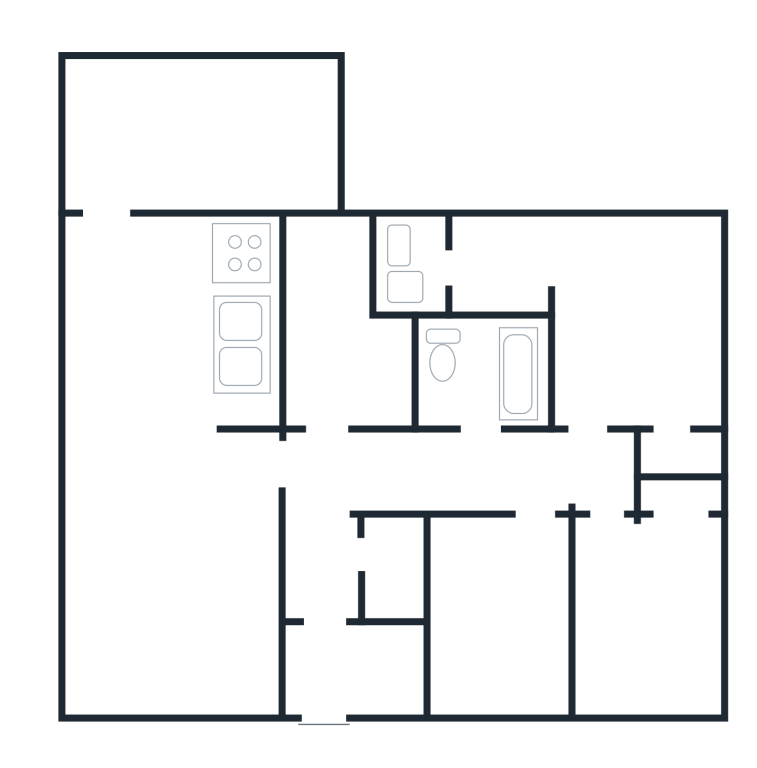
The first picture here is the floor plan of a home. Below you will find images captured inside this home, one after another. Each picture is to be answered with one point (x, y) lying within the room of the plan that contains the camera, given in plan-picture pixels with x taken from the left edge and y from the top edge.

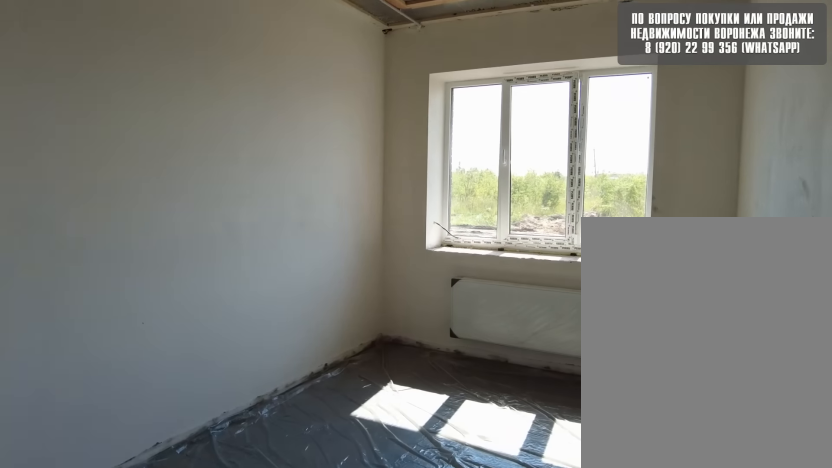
(623, 563)
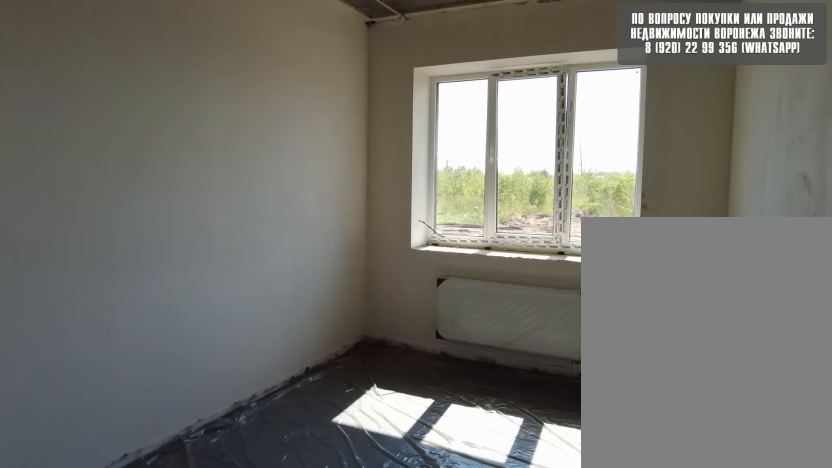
(626, 601)
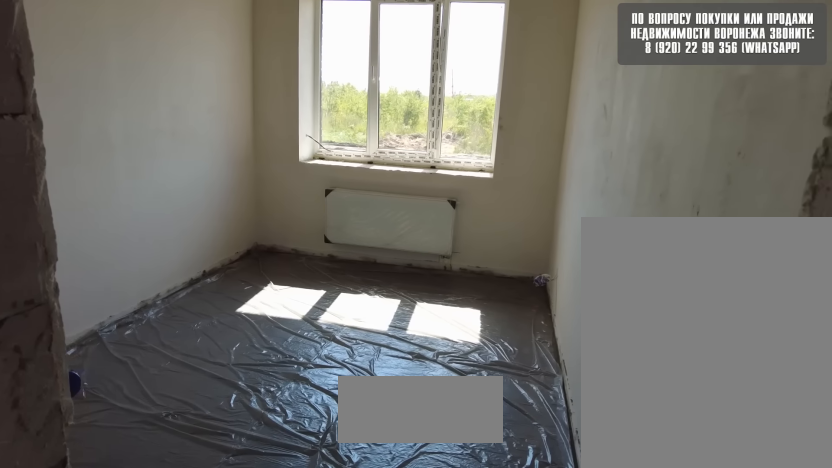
(627, 608)
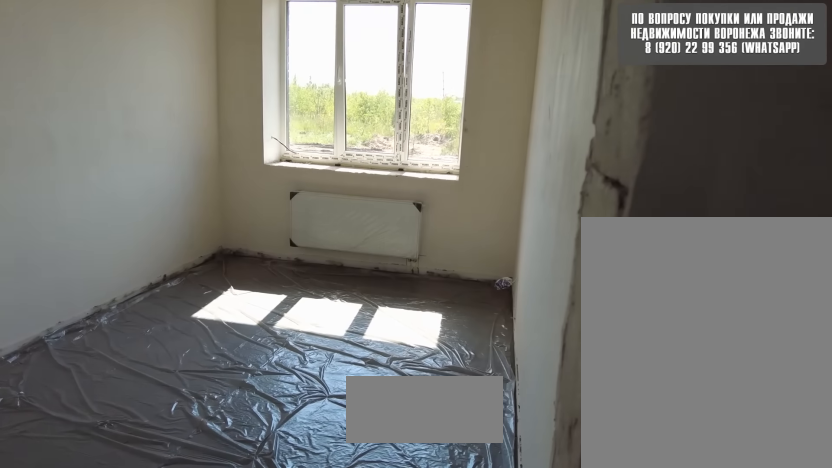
(621, 568)
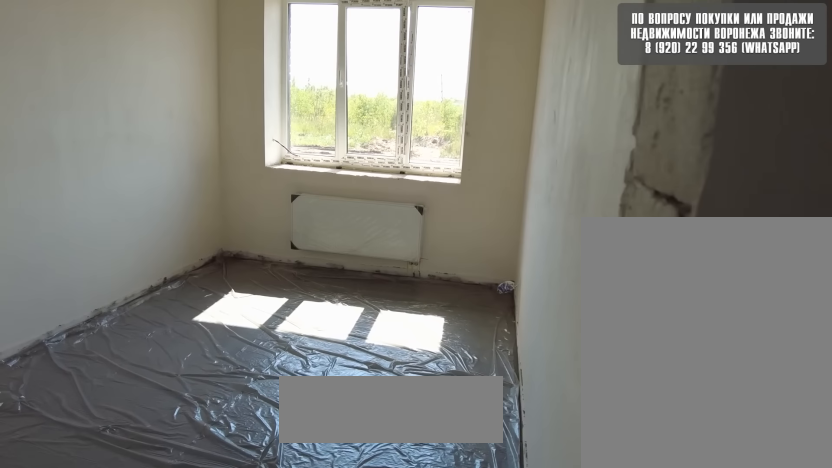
(625, 584)
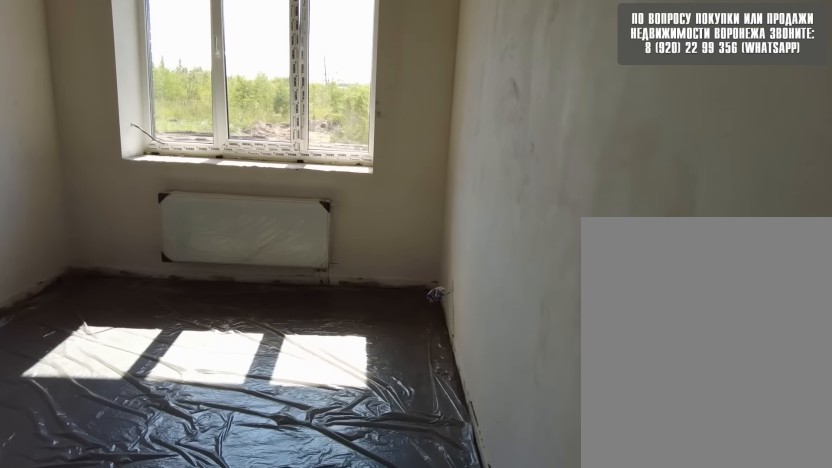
(627, 608)
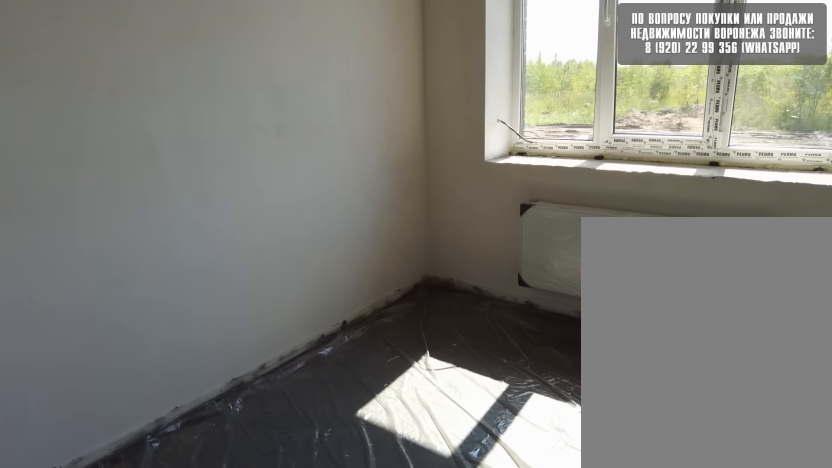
(628, 608)
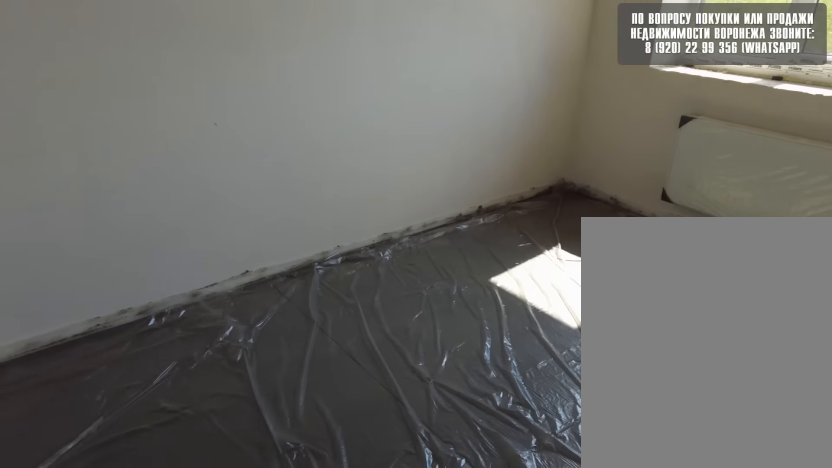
(627, 578)
